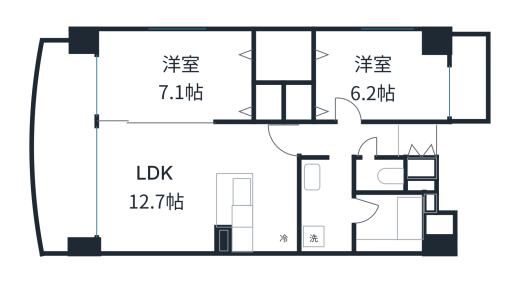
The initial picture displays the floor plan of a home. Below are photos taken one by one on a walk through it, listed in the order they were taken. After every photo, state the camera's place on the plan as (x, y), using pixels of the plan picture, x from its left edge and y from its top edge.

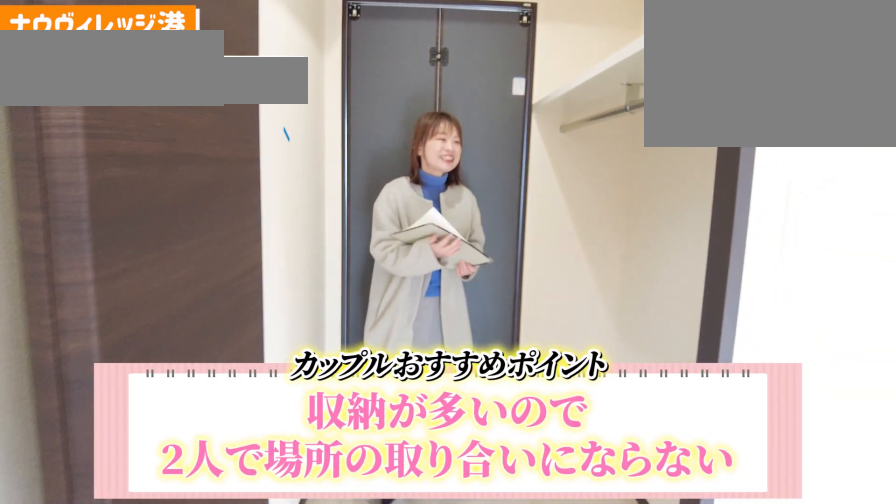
(284, 52)
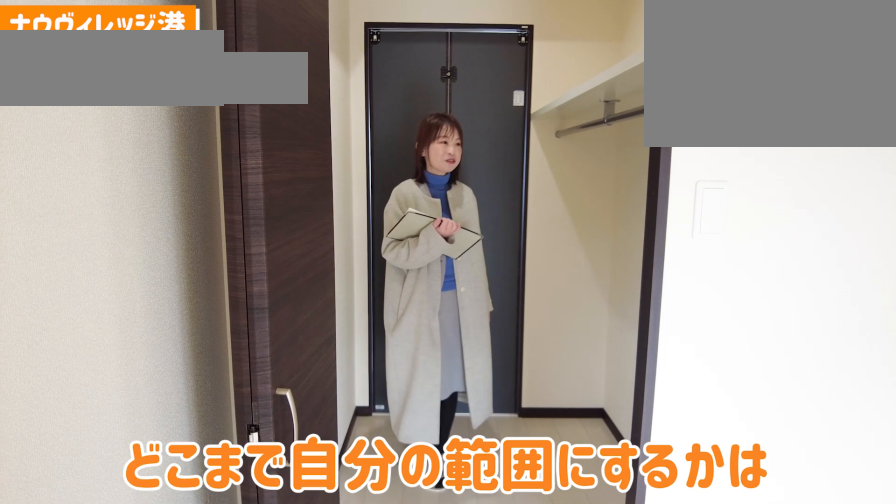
(284, 52)
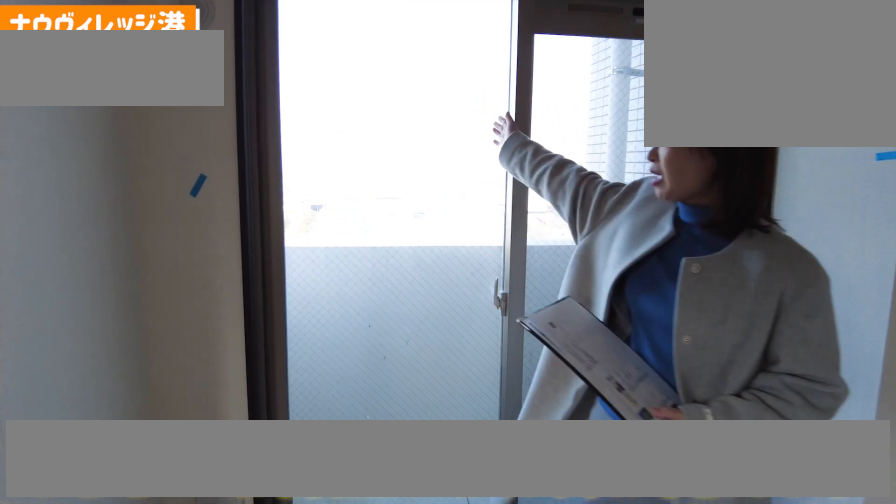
(428, 83)
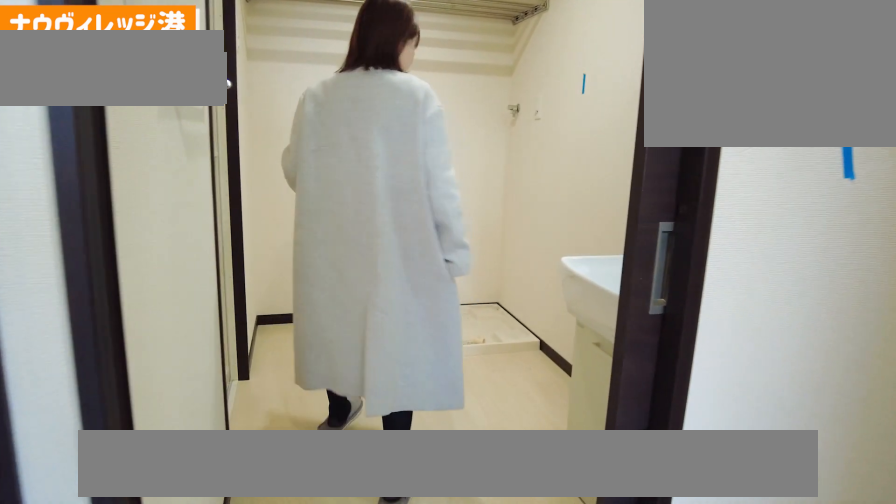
(329, 207)
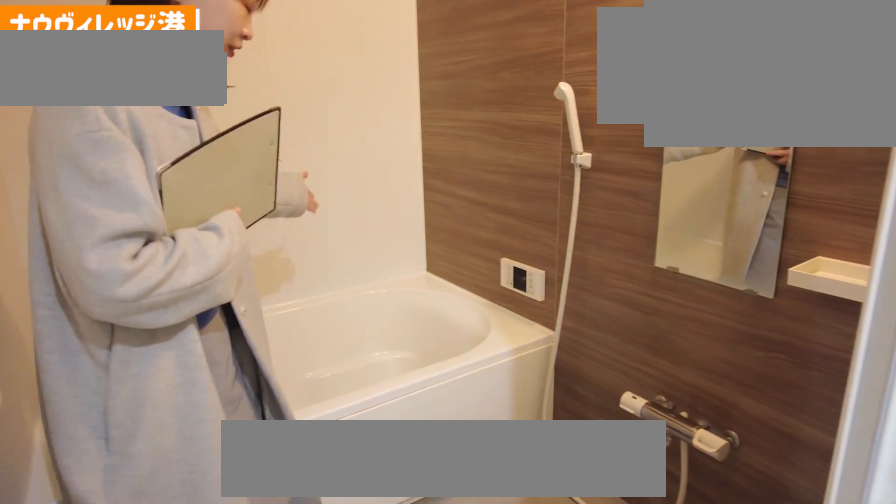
(382, 218)
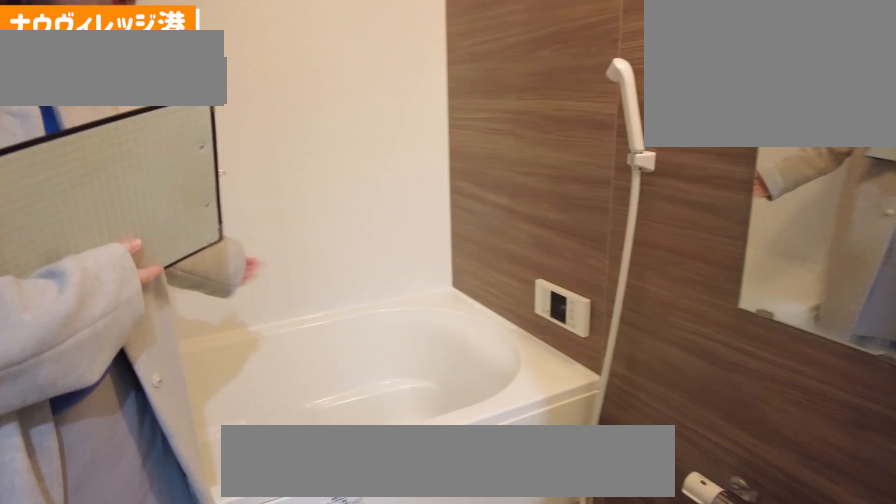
(381, 219)
